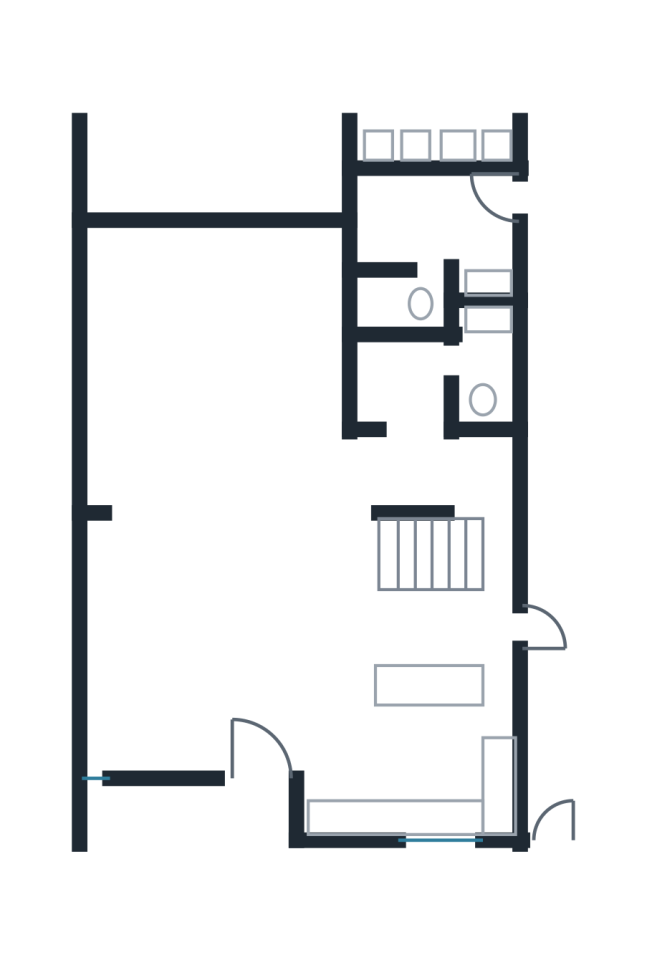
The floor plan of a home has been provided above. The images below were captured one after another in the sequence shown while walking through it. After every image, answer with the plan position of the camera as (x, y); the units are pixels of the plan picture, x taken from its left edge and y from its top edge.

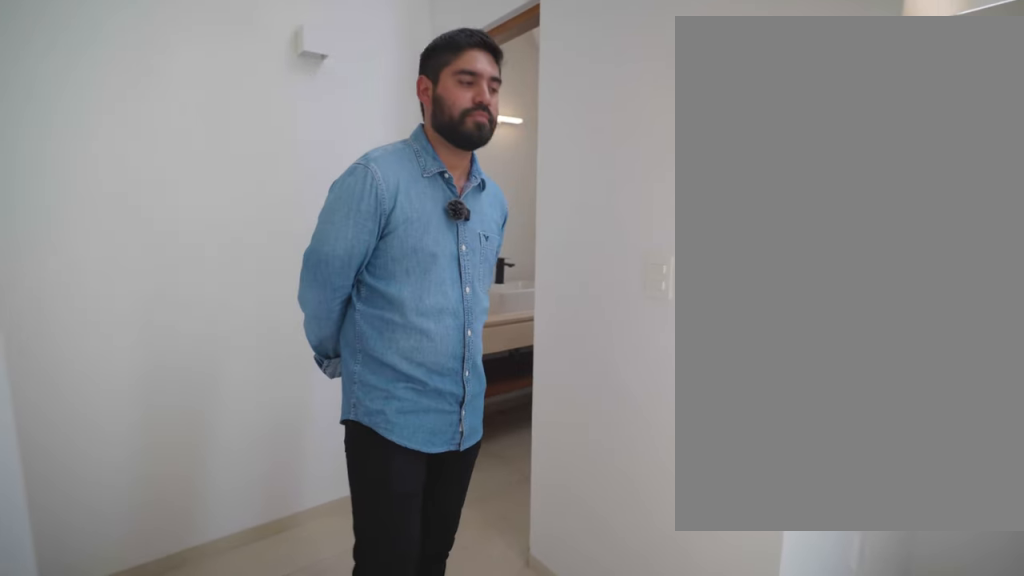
(429, 418)
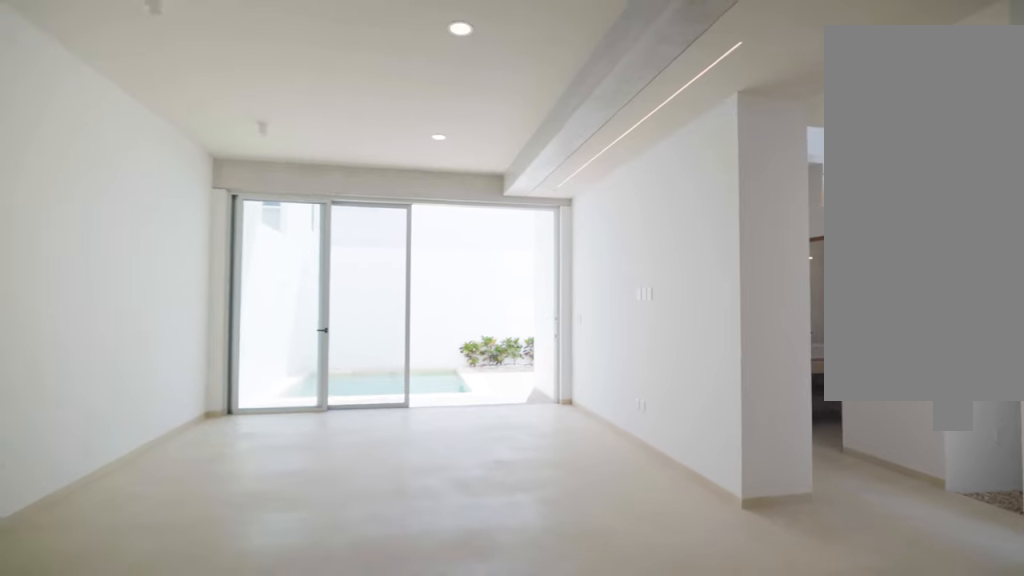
(305, 531)
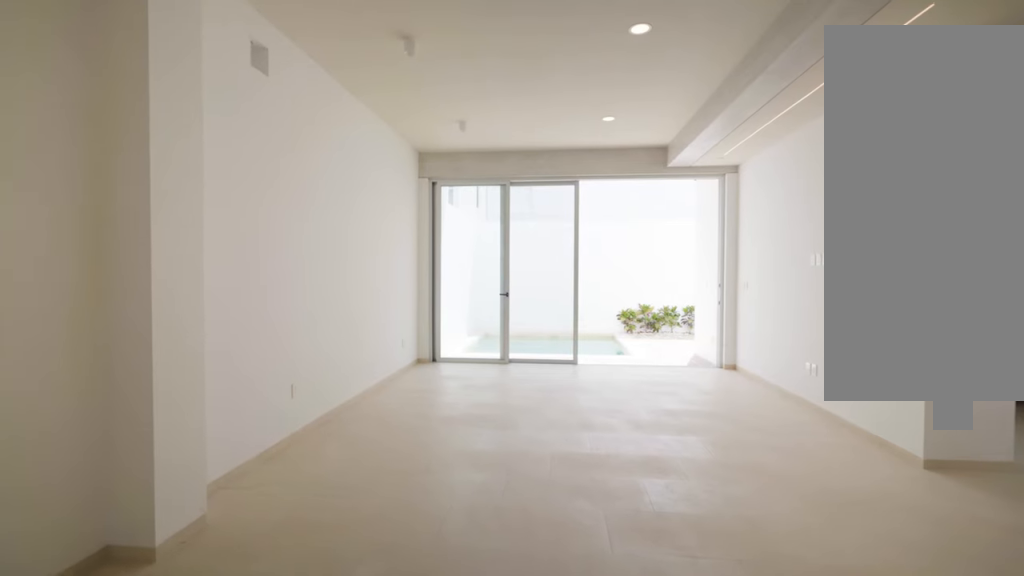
(225, 518)
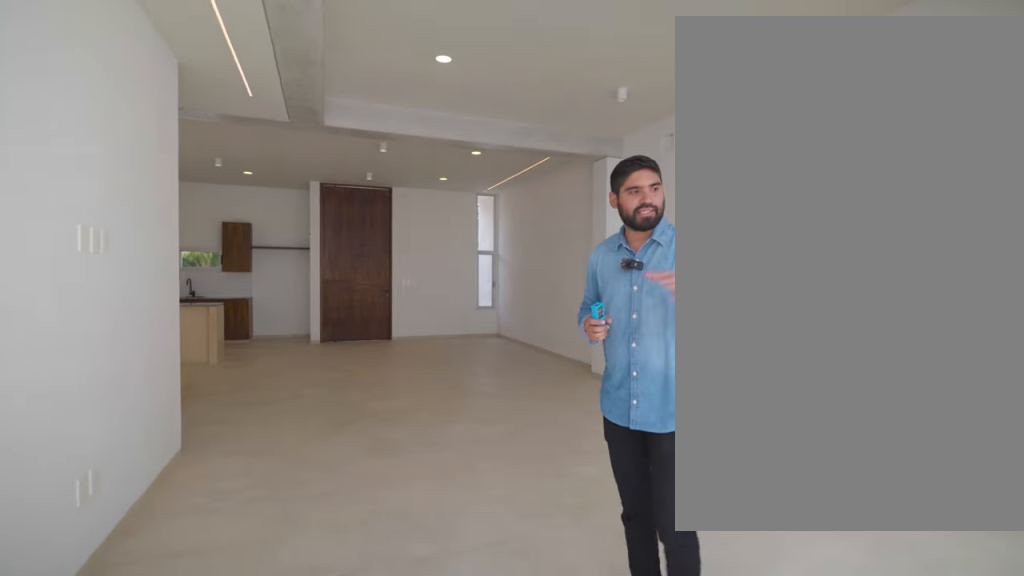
(194, 269)
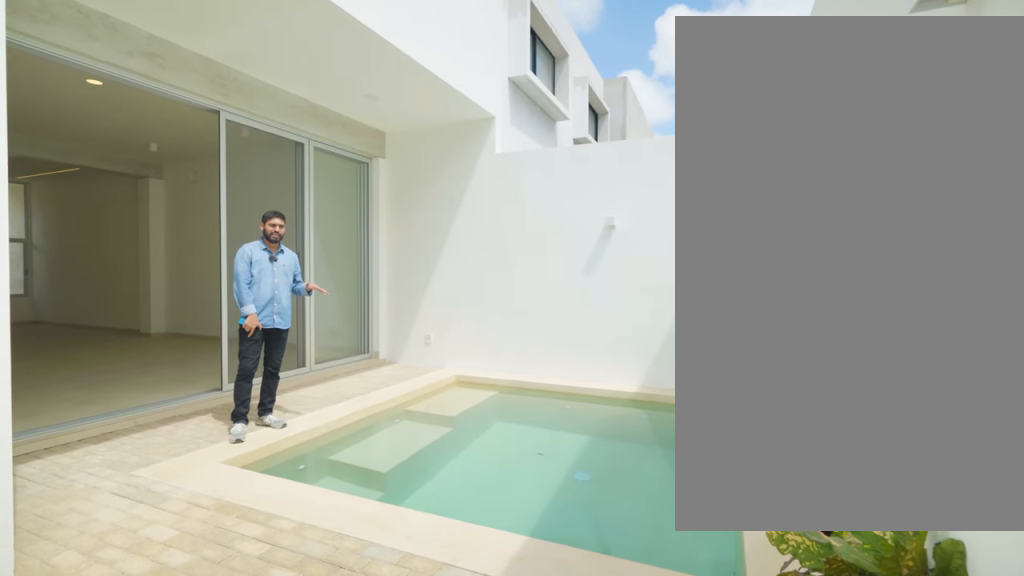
(338, 95)
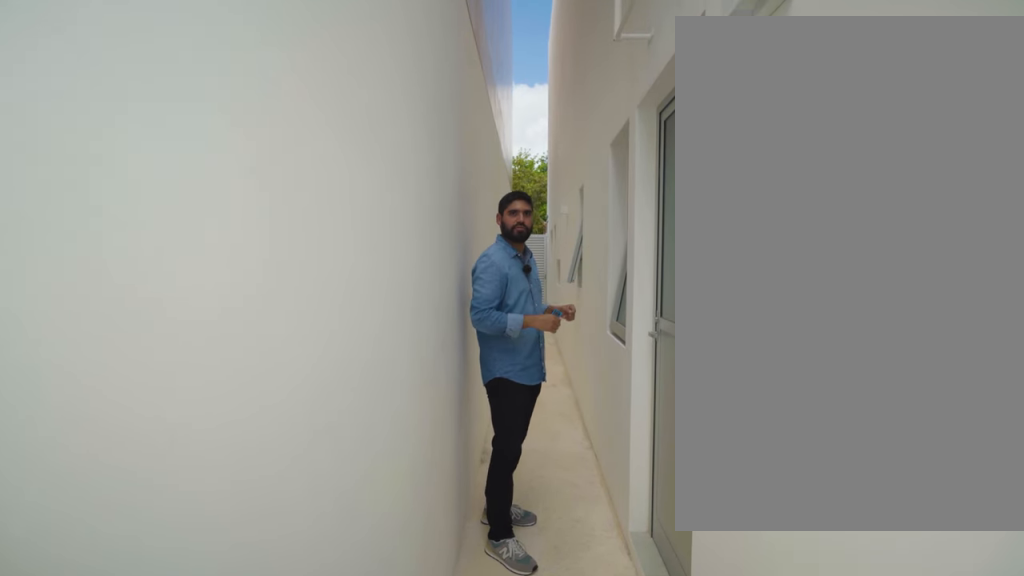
(545, 189)
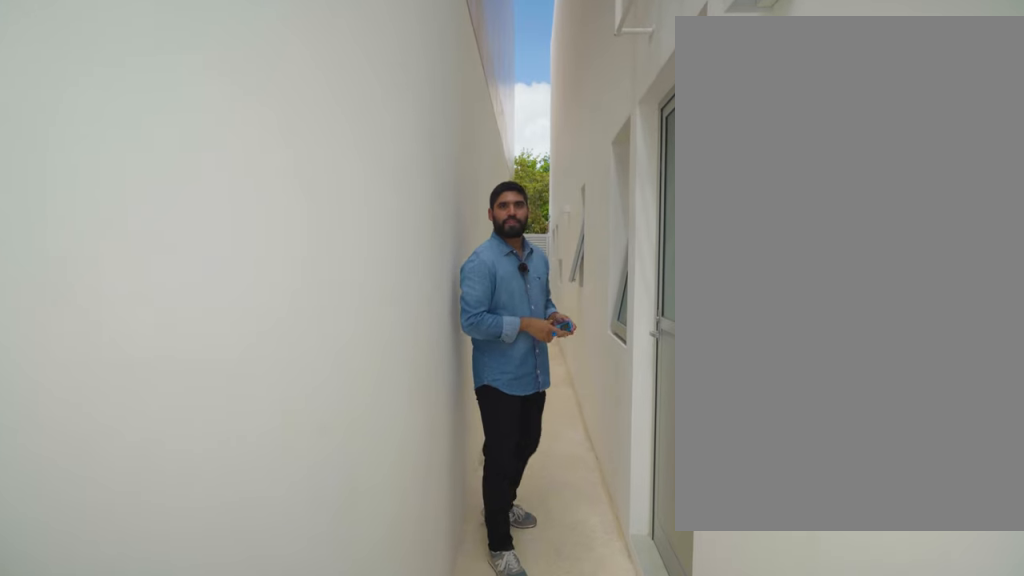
(545, 189)
